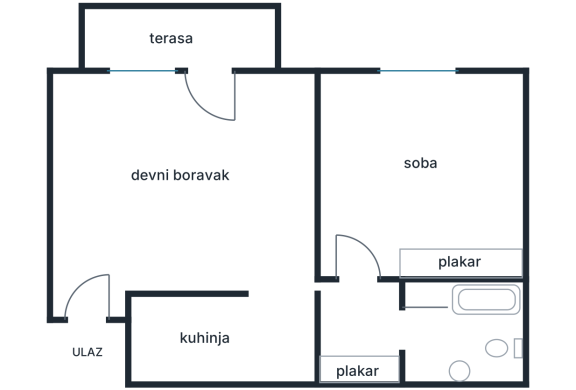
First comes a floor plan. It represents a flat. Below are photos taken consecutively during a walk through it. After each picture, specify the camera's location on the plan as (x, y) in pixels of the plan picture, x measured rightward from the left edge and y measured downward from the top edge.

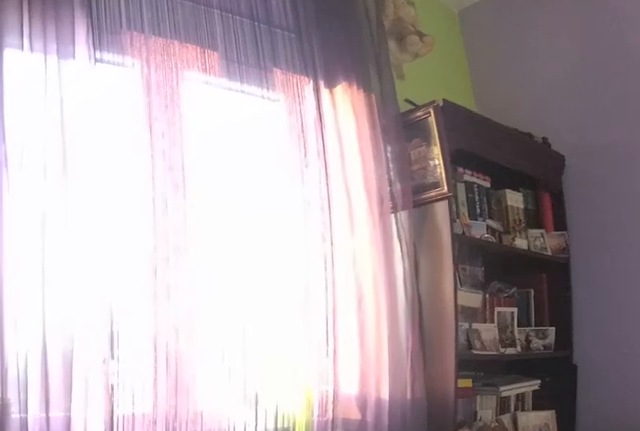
(346, 174)
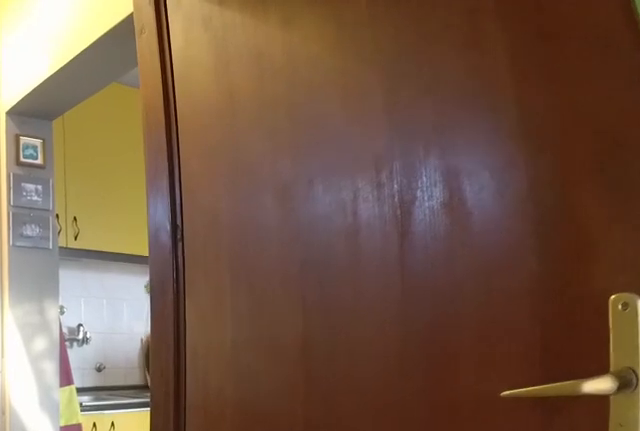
(367, 224)
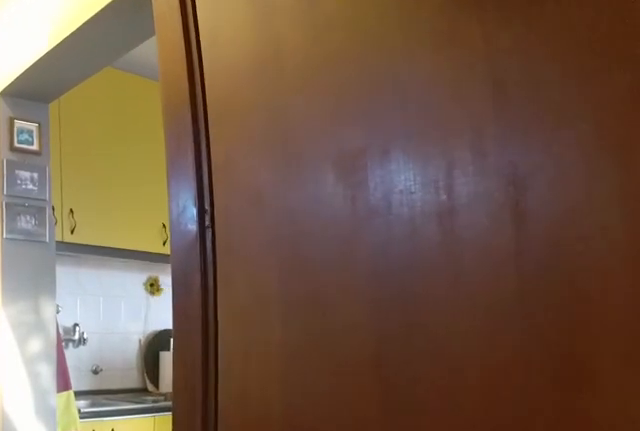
(367, 232)
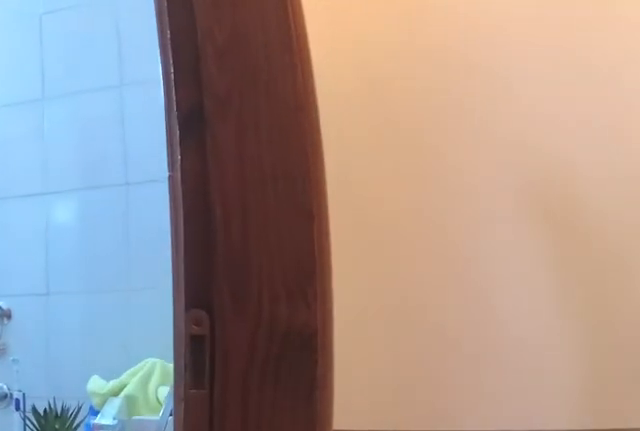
(374, 299)
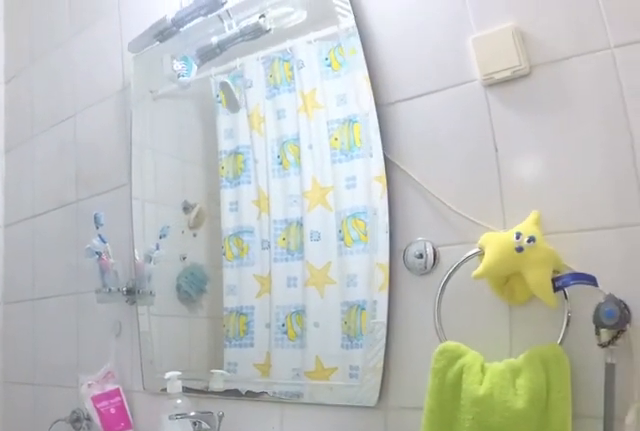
(412, 306)
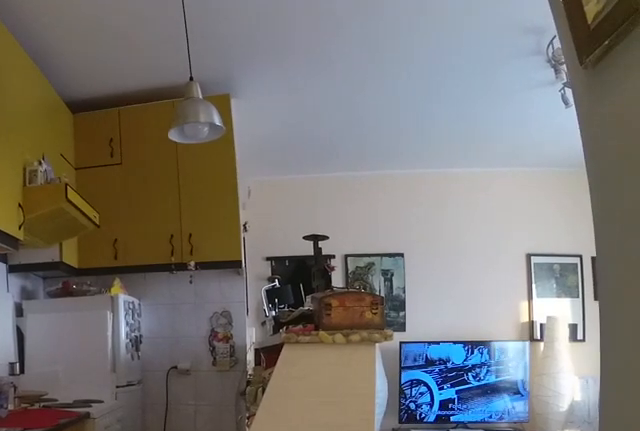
(355, 313)
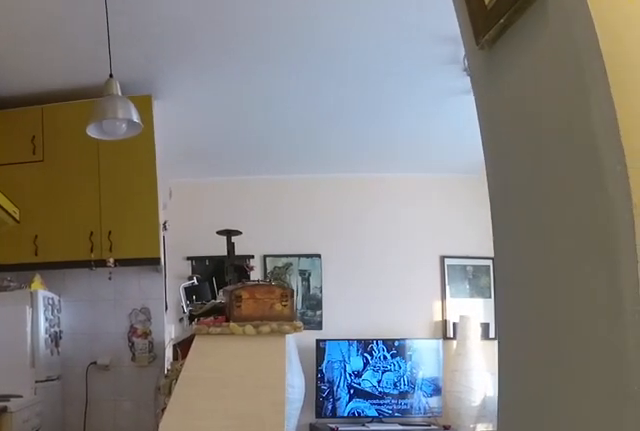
(342, 317)
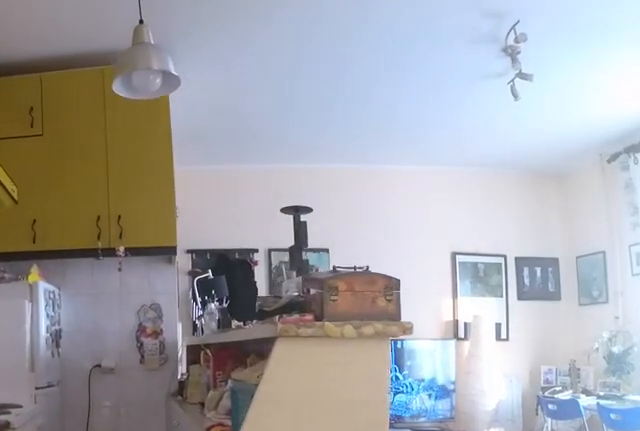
(319, 316)
